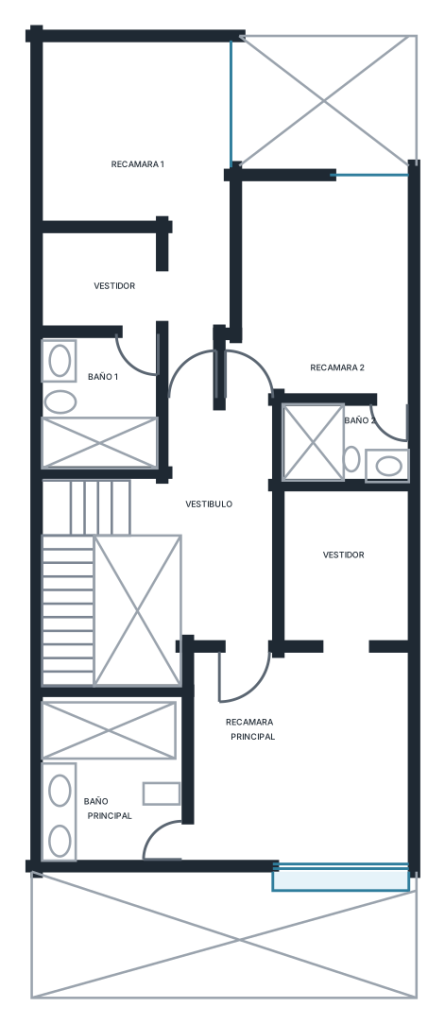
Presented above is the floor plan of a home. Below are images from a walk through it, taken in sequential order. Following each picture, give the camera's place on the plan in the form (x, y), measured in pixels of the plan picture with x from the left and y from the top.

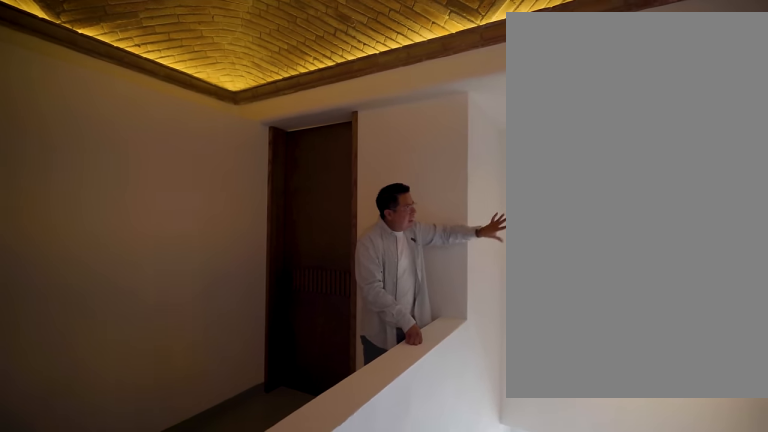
(175, 507)
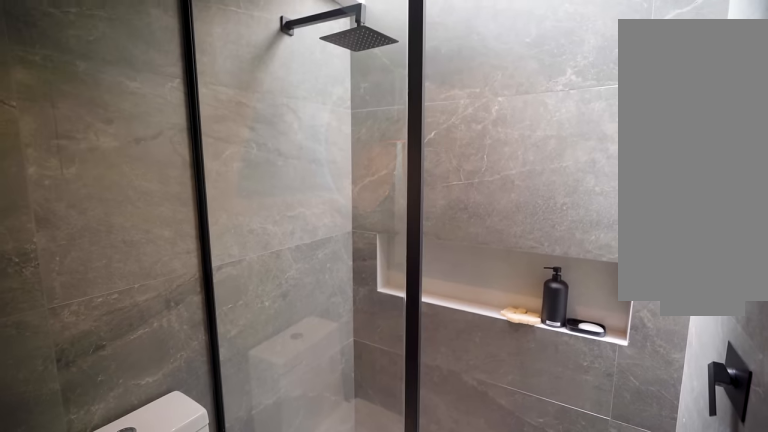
(387, 421)
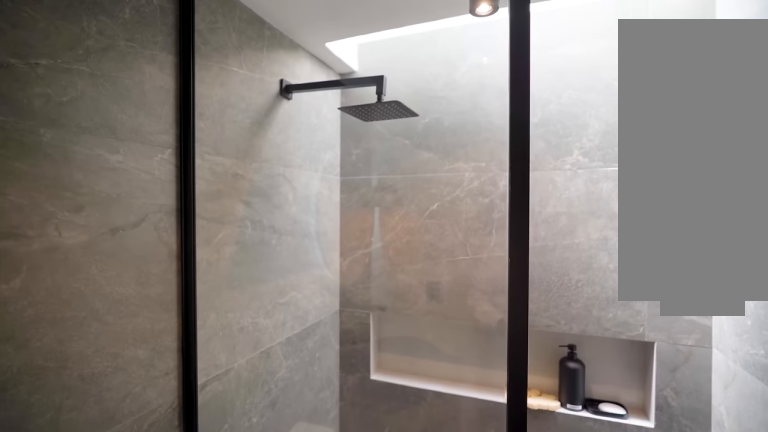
(384, 423)
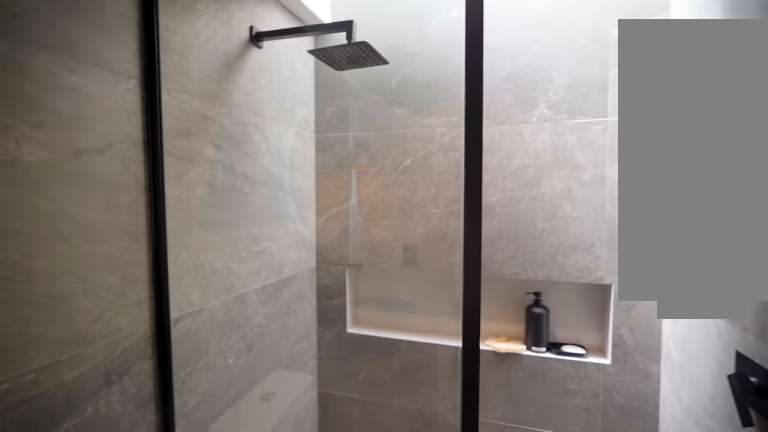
(372, 441)
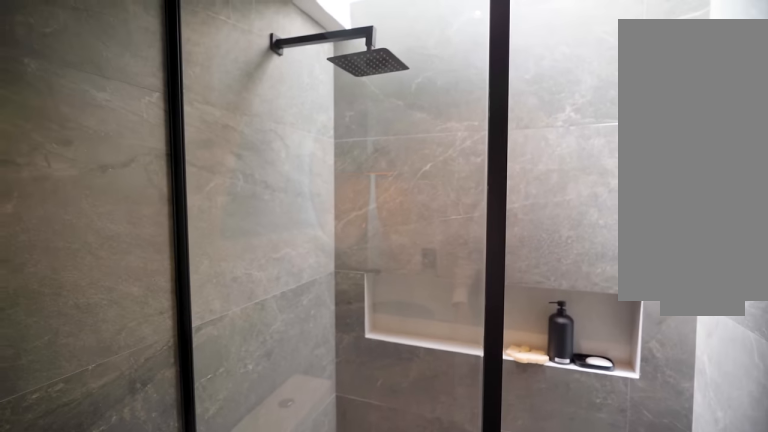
(375, 440)
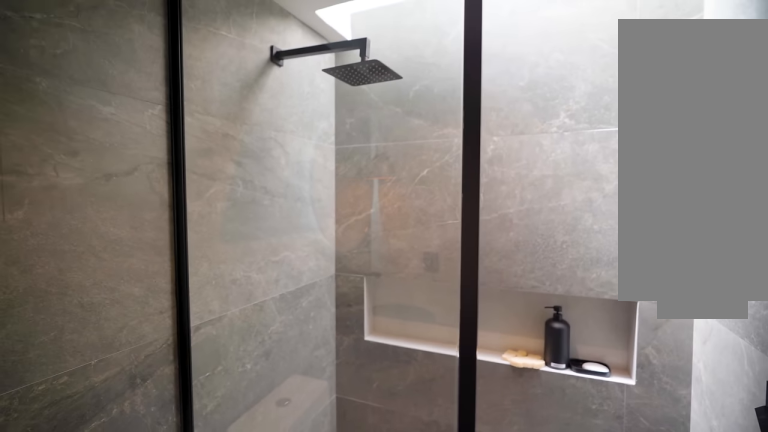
(375, 440)
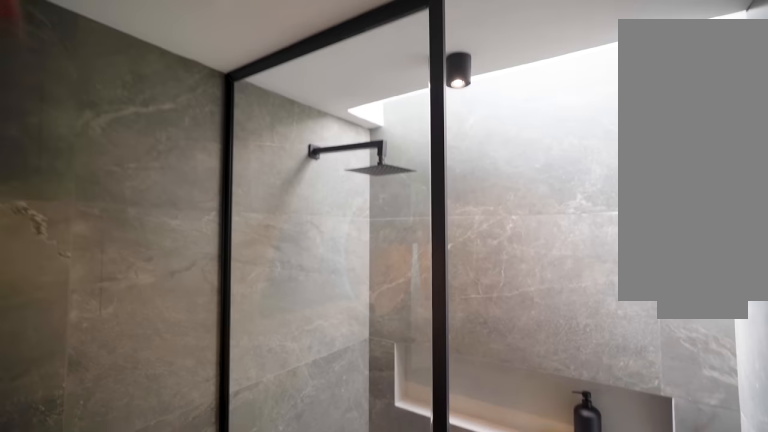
(375, 438)
